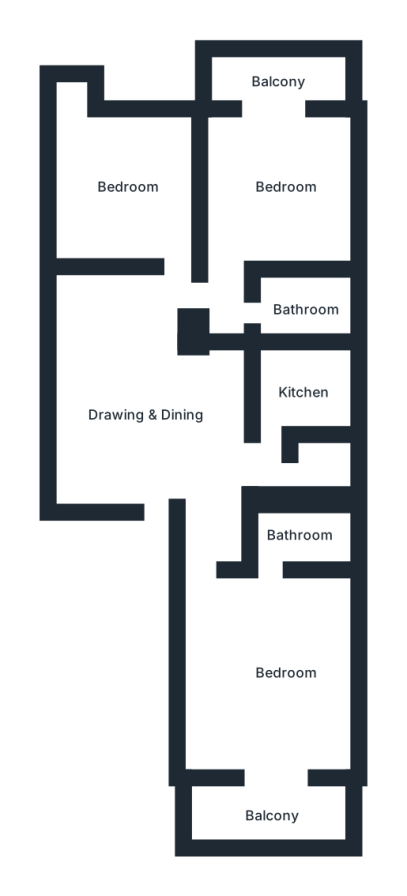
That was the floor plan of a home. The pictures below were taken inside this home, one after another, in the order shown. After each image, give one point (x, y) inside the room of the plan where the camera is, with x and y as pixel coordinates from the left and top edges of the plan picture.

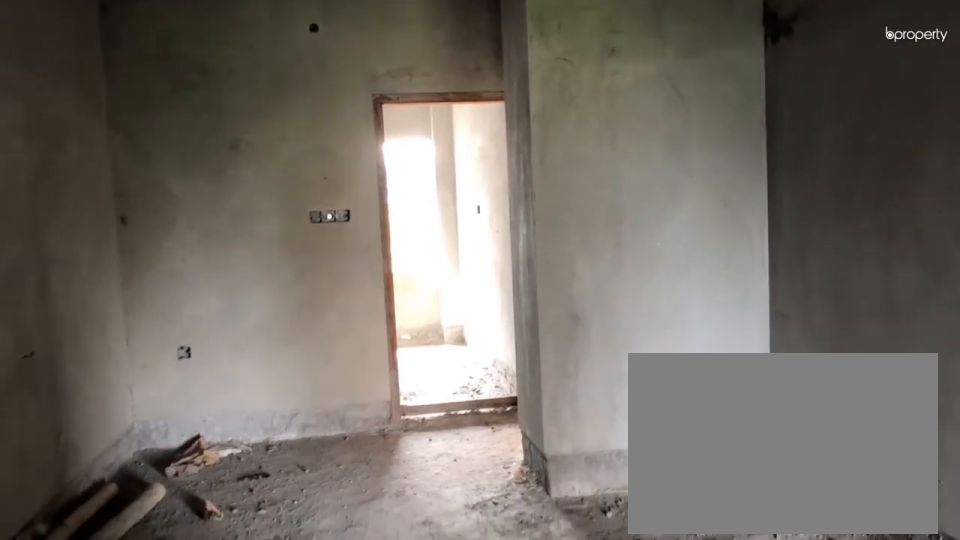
(149, 417)
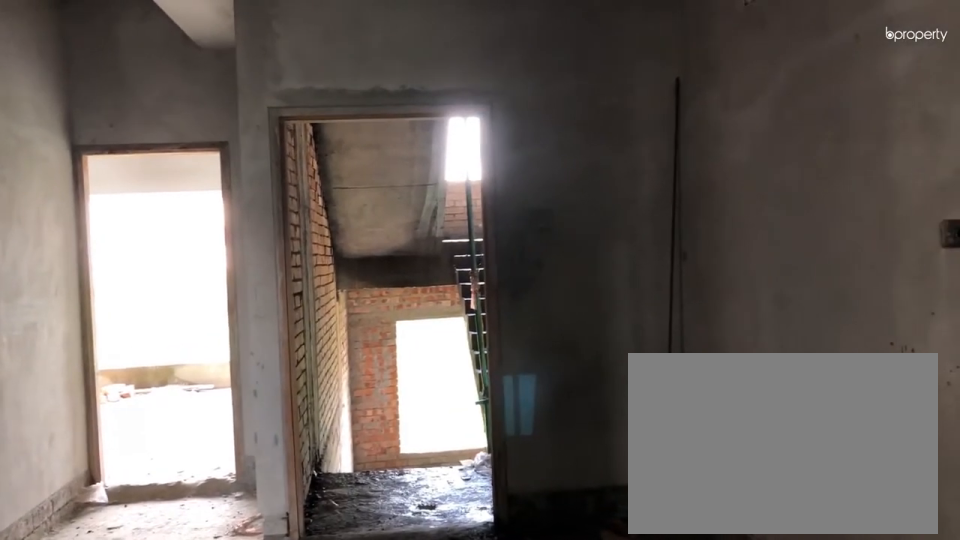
(150, 421)
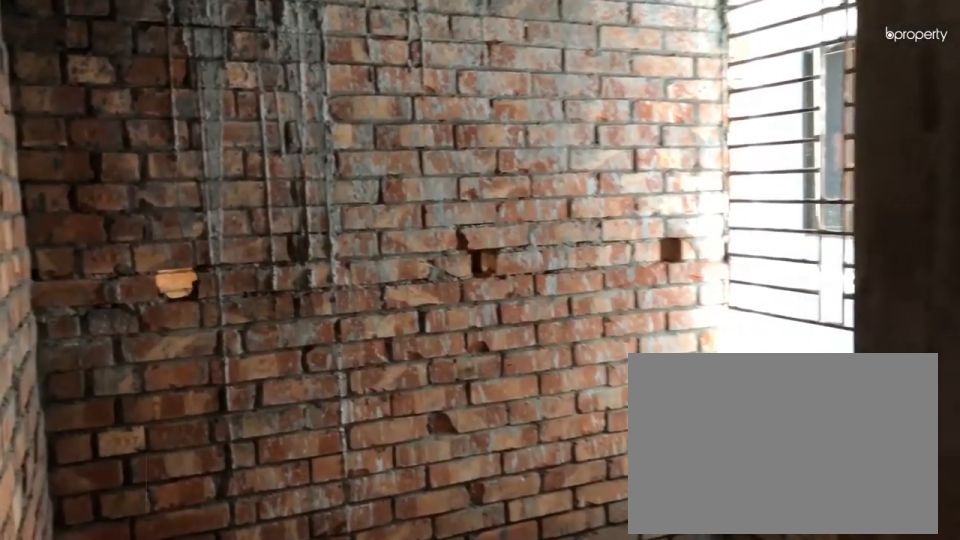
(308, 389)
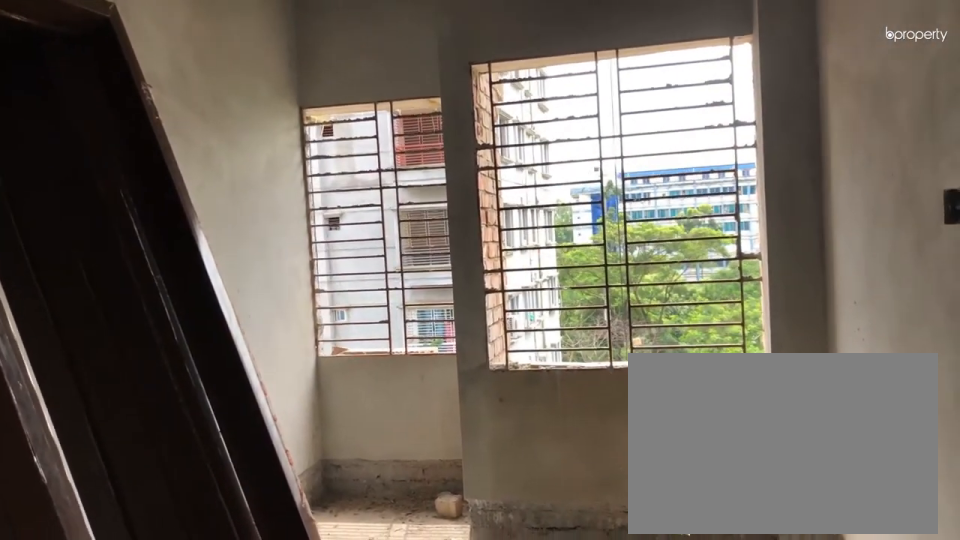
(134, 191)
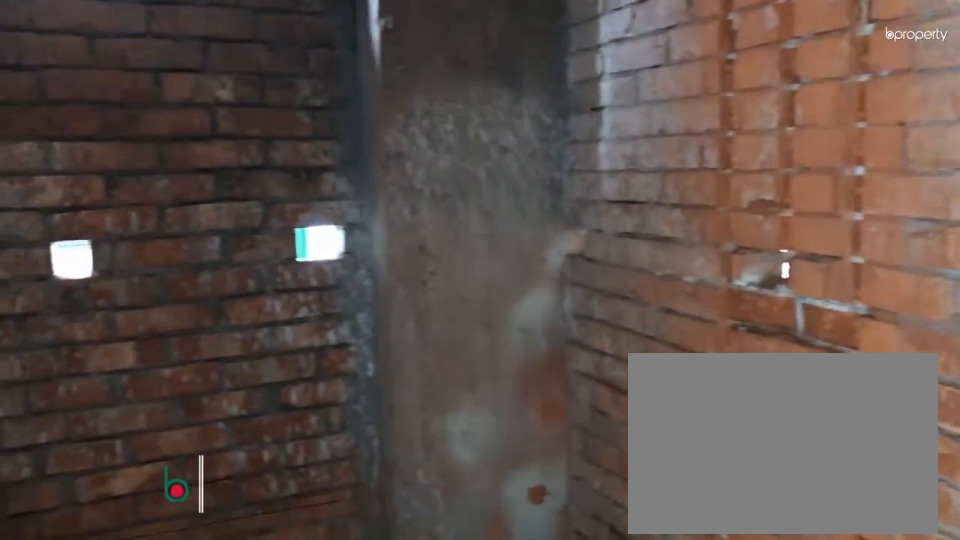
(310, 304)
